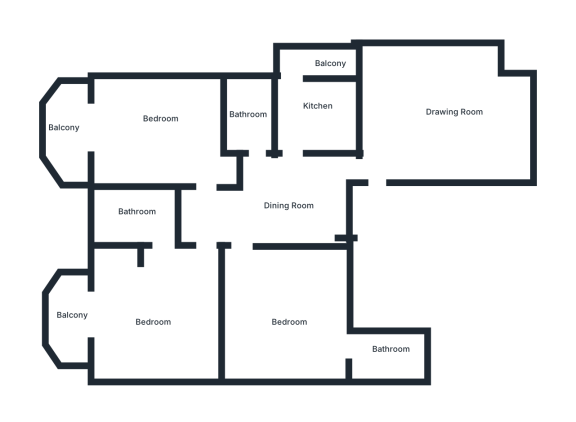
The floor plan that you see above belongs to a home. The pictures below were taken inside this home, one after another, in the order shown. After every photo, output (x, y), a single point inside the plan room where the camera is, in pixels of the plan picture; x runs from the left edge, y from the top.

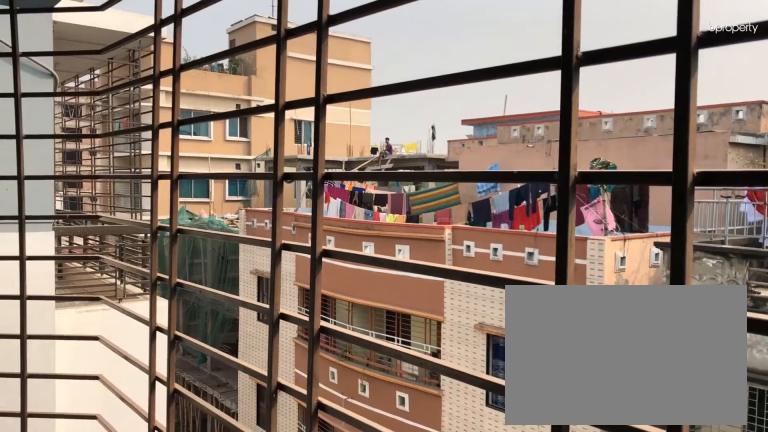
(78, 320)
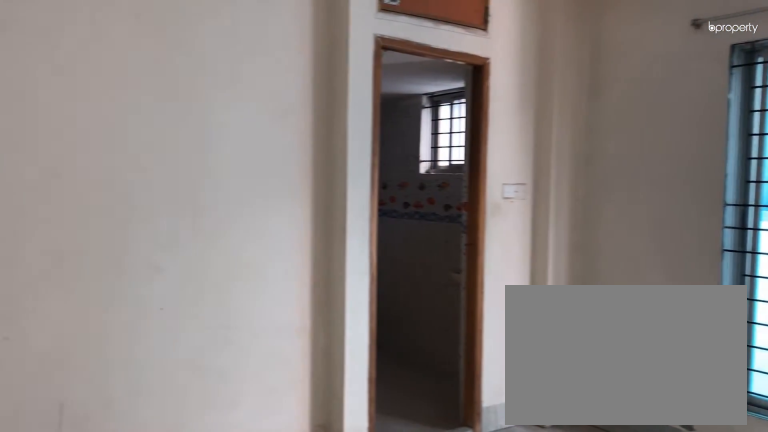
(282, 317)
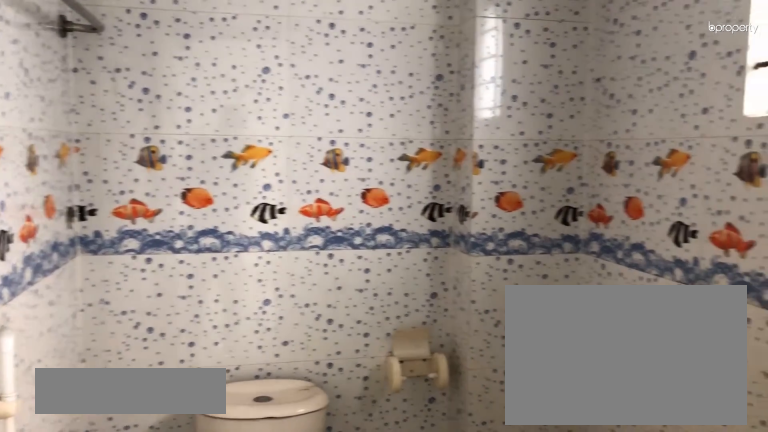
(391, 355)
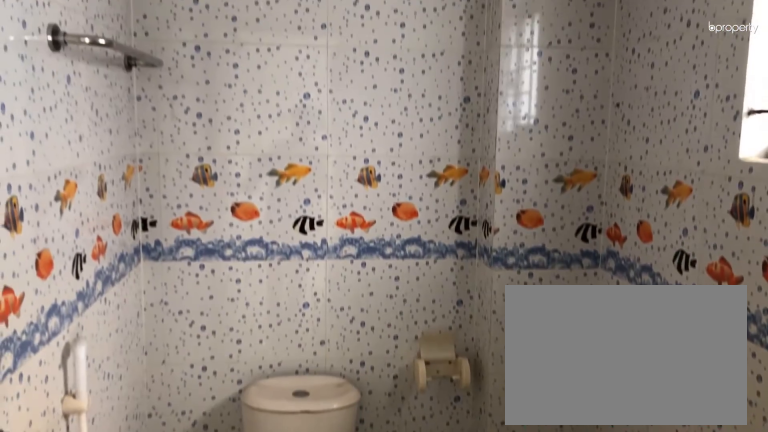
(391, 355)
